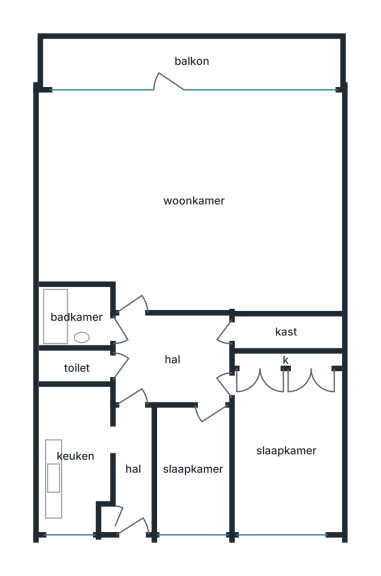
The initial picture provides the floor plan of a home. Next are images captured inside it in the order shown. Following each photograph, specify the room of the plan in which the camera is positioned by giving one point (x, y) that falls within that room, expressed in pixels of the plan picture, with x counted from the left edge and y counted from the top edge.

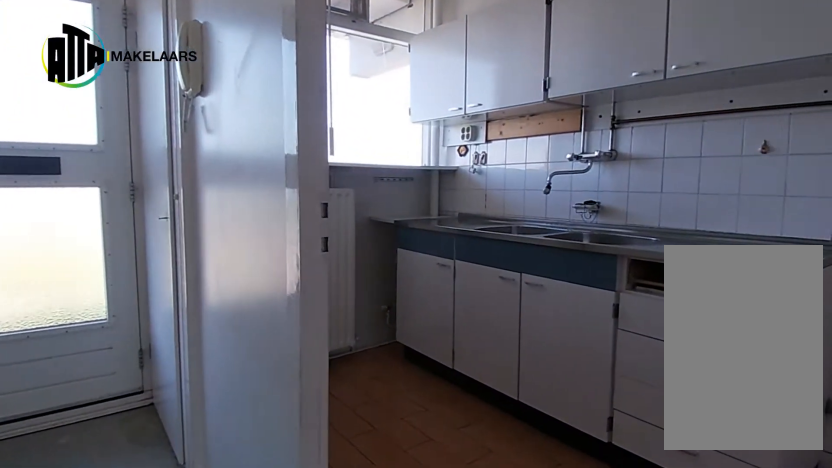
(133, 467)
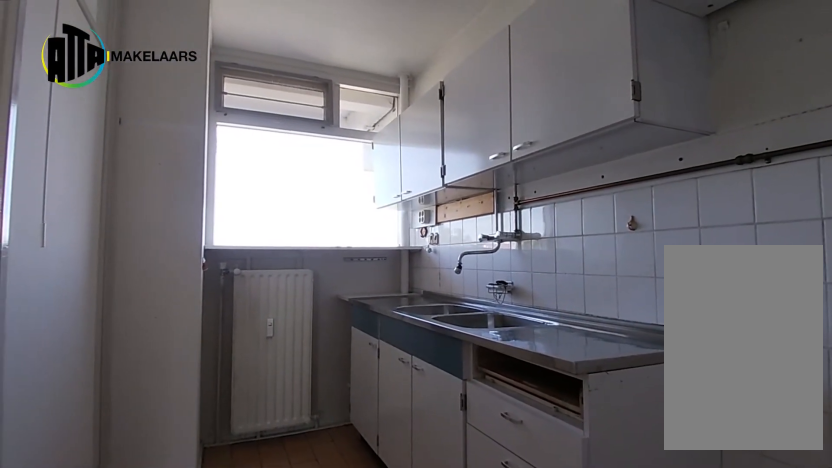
(75, 455)
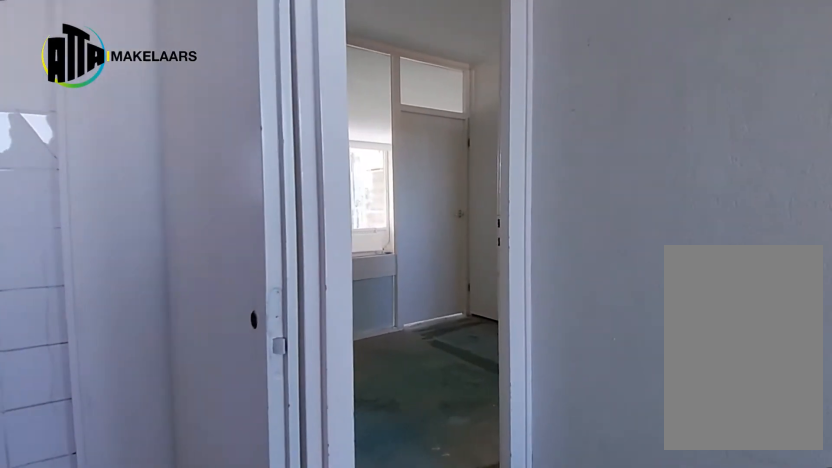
(75, 455)
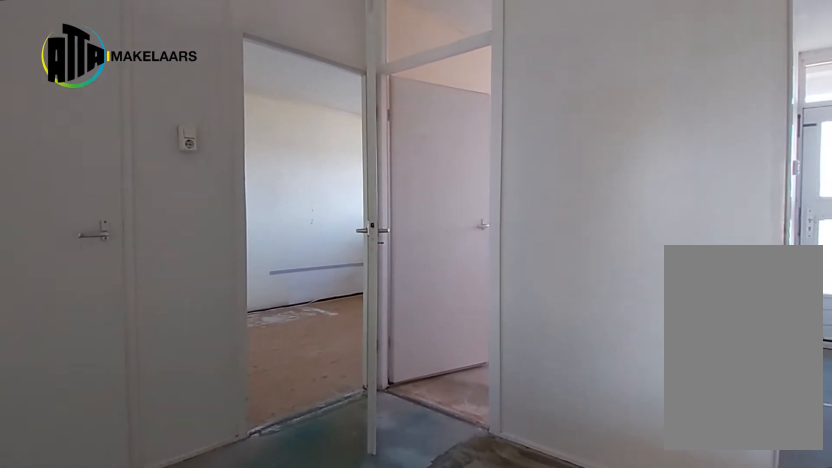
(173, 358)
